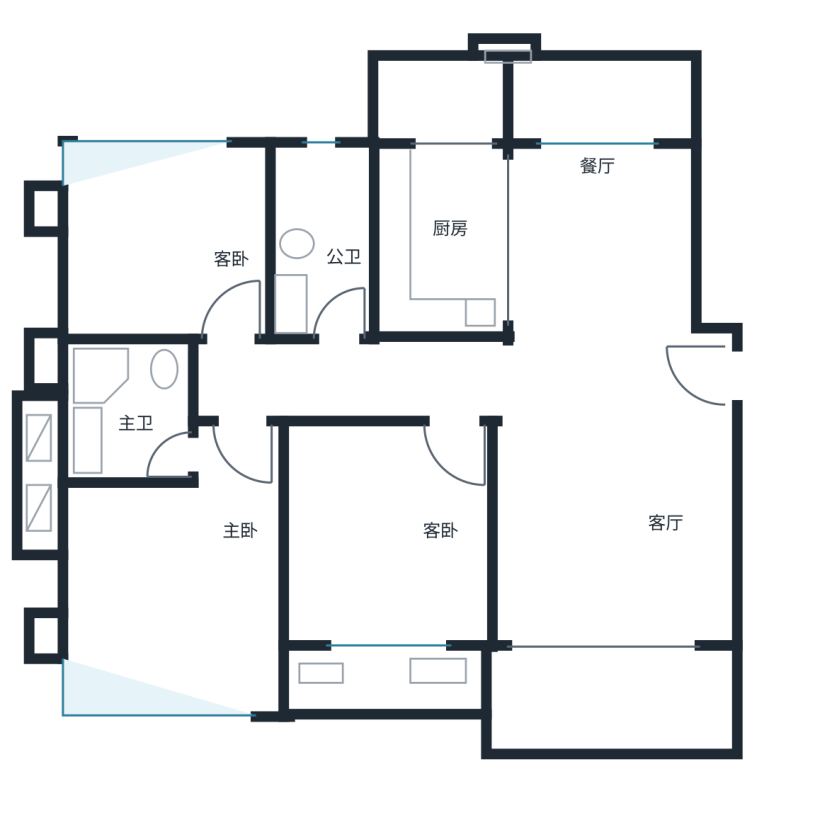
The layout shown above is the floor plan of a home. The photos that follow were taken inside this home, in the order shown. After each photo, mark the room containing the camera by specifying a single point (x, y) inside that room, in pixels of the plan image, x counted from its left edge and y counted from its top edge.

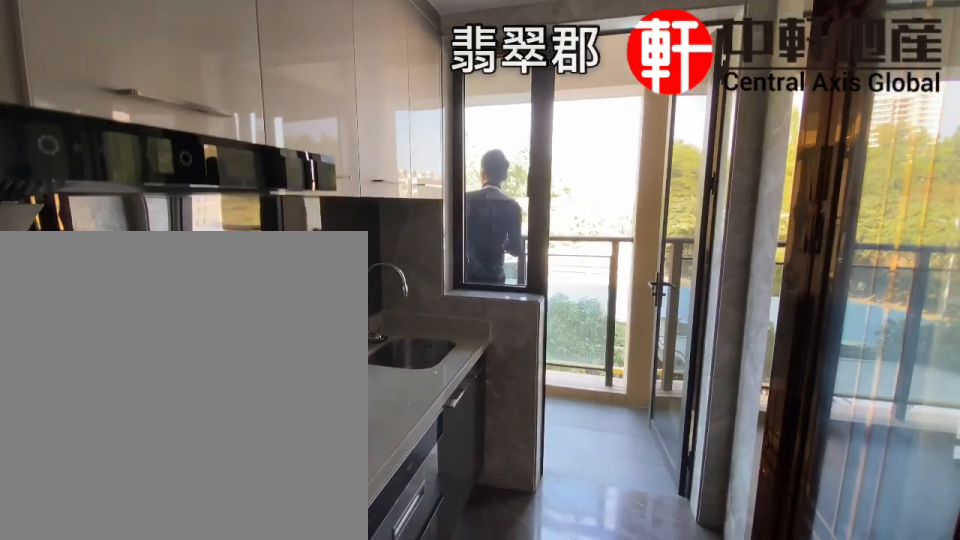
(459, 220)
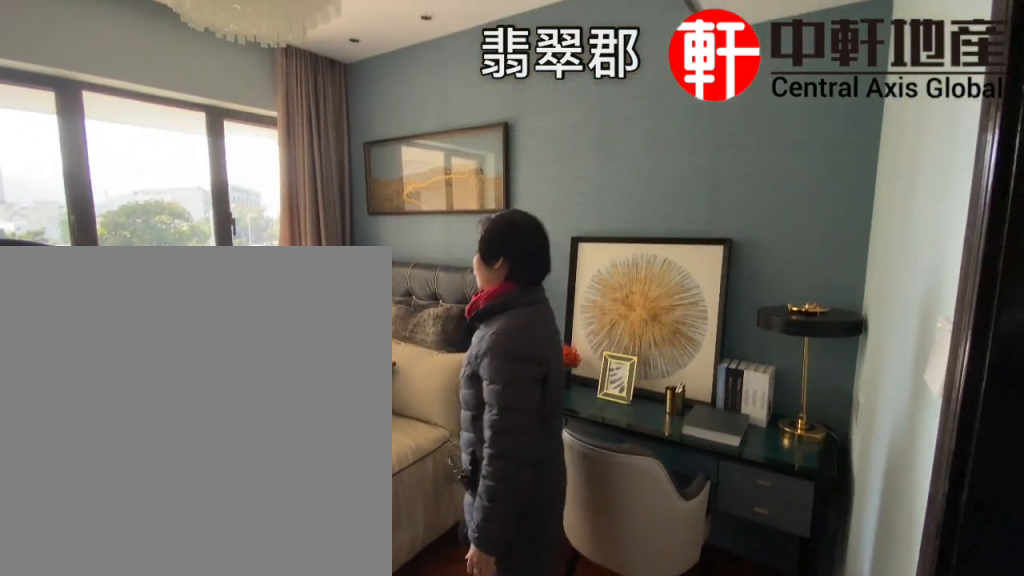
(389, 535)
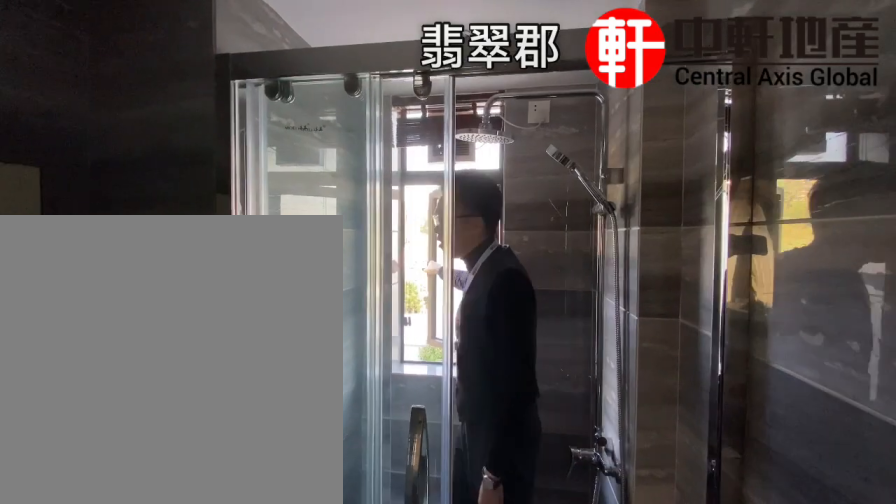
(313, 250)
